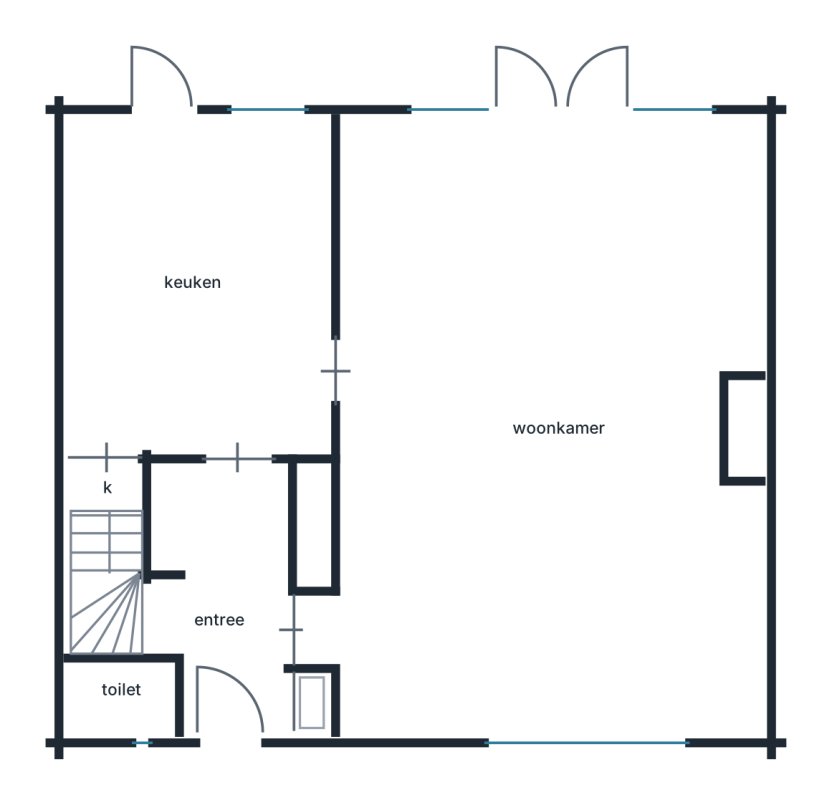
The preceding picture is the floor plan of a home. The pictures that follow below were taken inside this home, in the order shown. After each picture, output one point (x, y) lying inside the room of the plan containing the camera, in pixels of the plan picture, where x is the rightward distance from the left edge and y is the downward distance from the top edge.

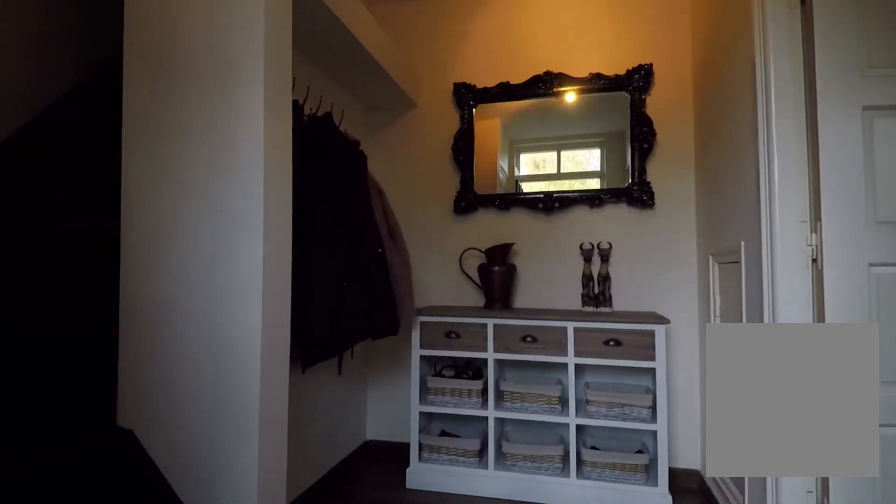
(224, 596)
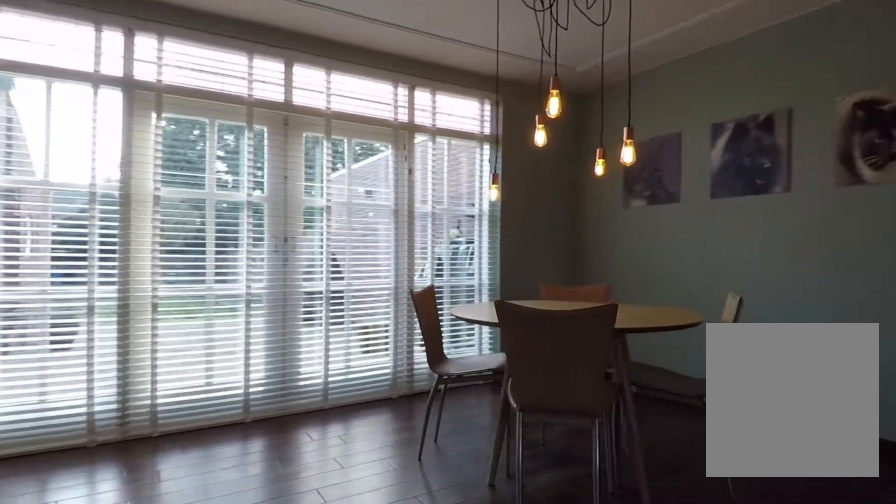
(553, 195)
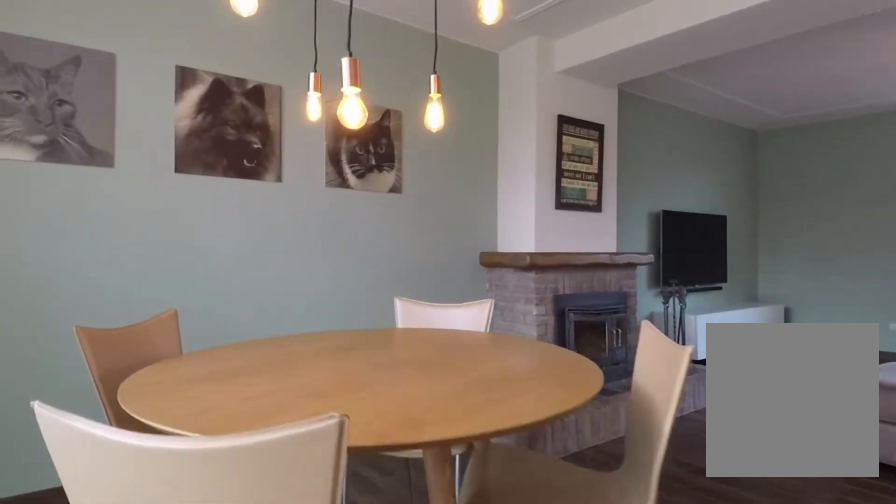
(553, 195)
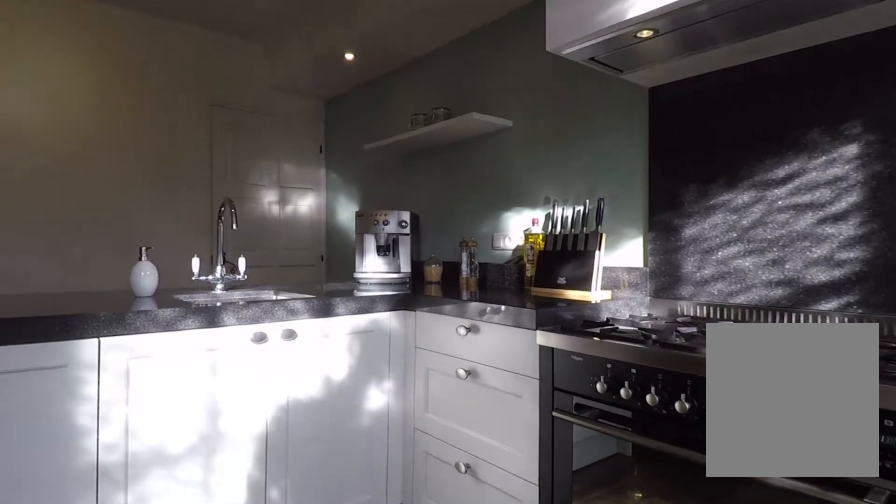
(201, 246)
